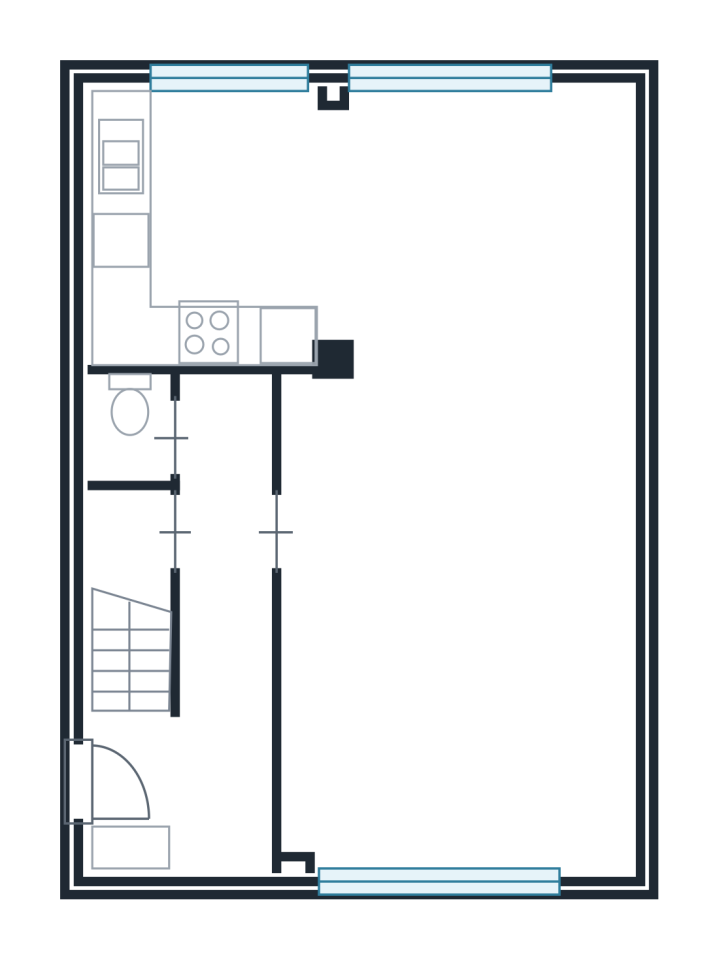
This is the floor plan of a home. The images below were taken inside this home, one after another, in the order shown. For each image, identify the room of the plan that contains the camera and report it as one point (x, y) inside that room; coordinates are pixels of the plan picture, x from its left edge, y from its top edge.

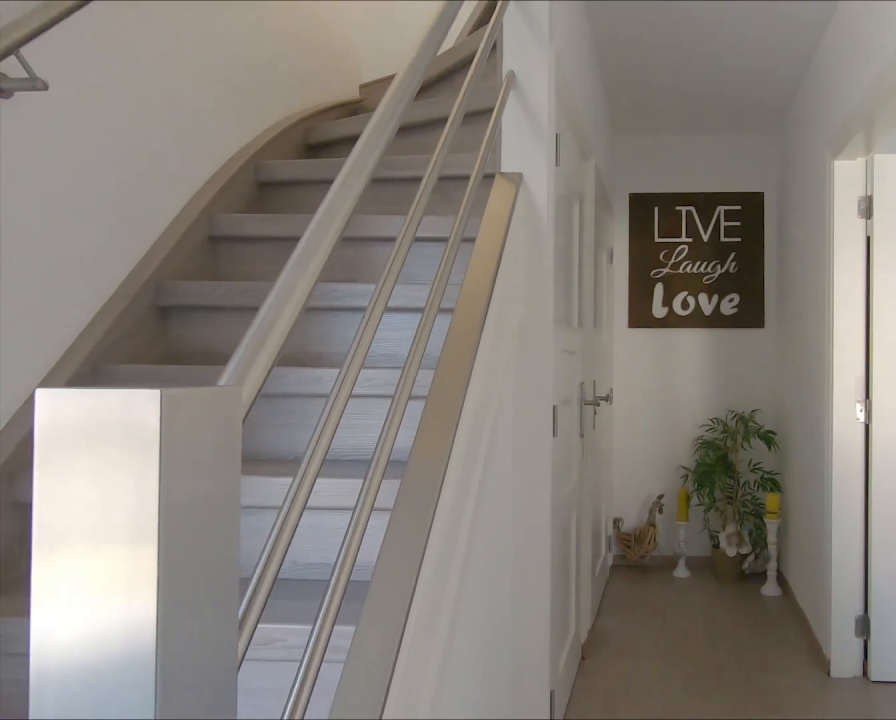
(208, 649)
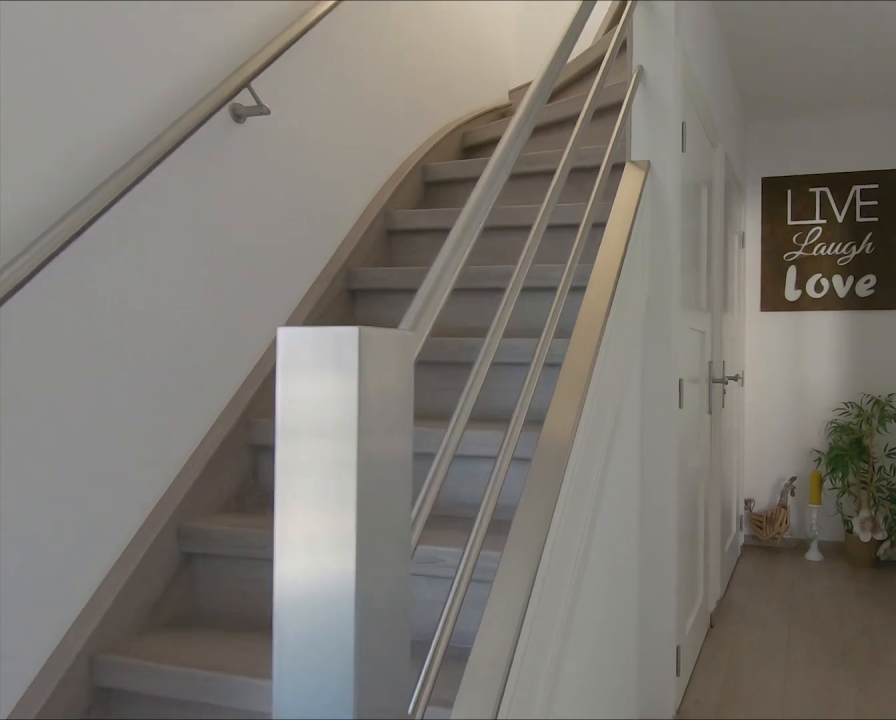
(208, 649)
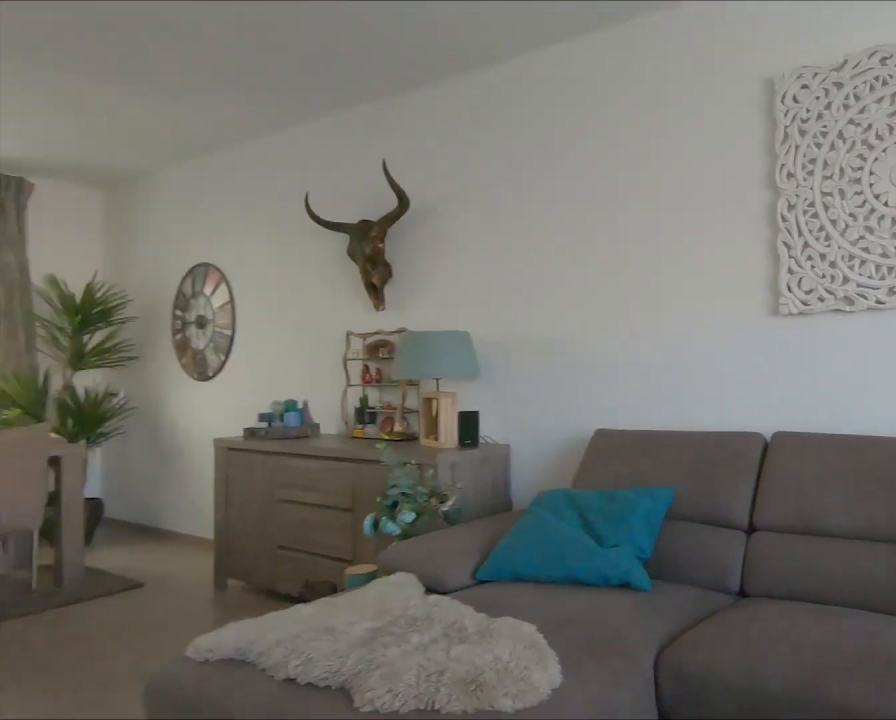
(465, 496)
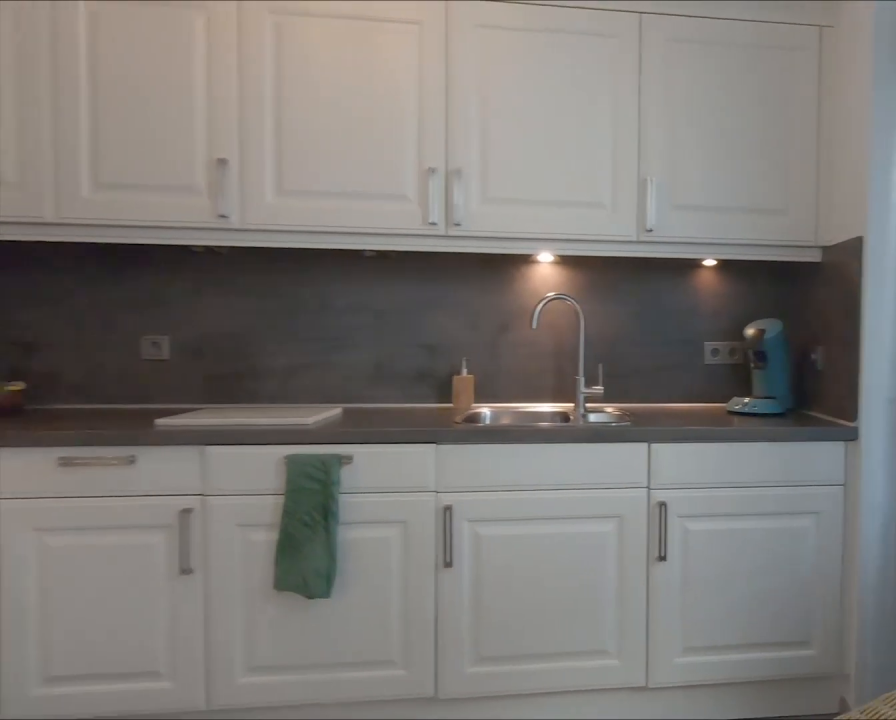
(249, 201)
